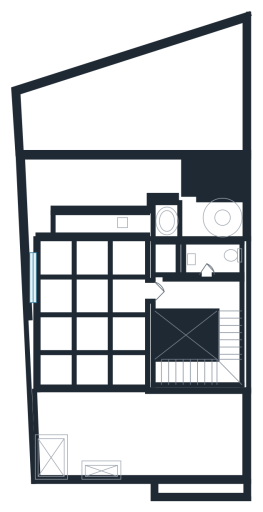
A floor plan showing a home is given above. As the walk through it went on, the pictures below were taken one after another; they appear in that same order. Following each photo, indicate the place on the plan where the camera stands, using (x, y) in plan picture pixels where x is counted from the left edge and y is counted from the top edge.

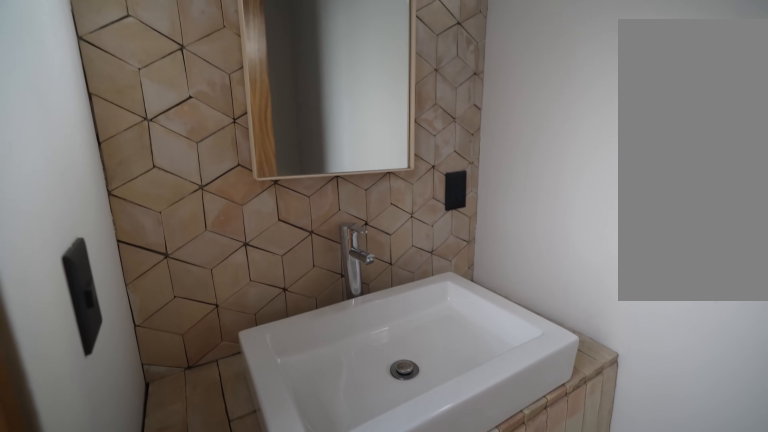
(204, 263)
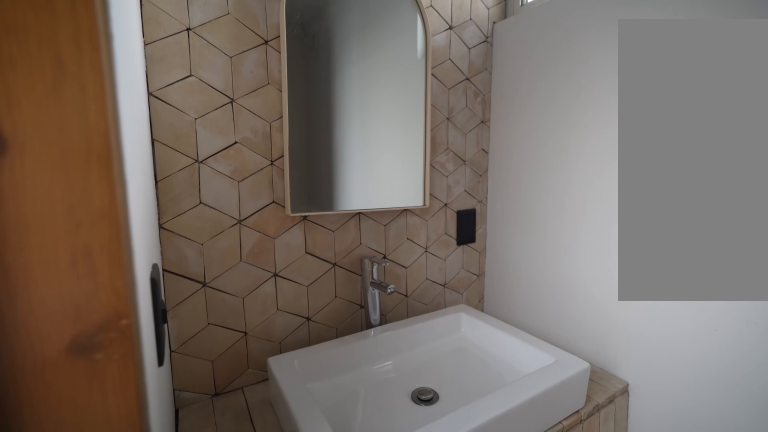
(204, 263)
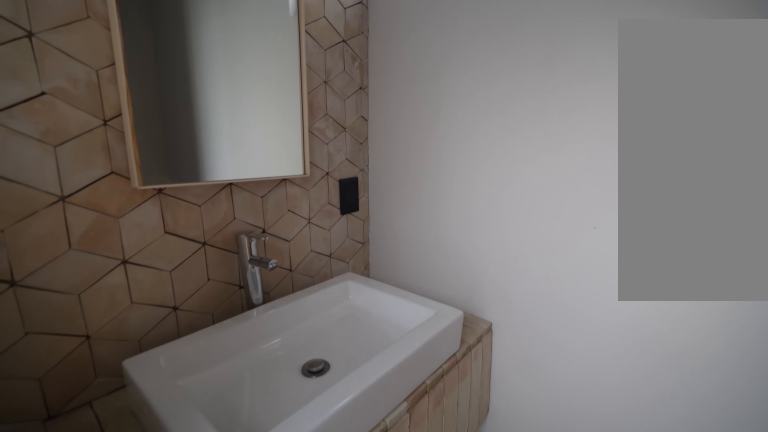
(204, 276)
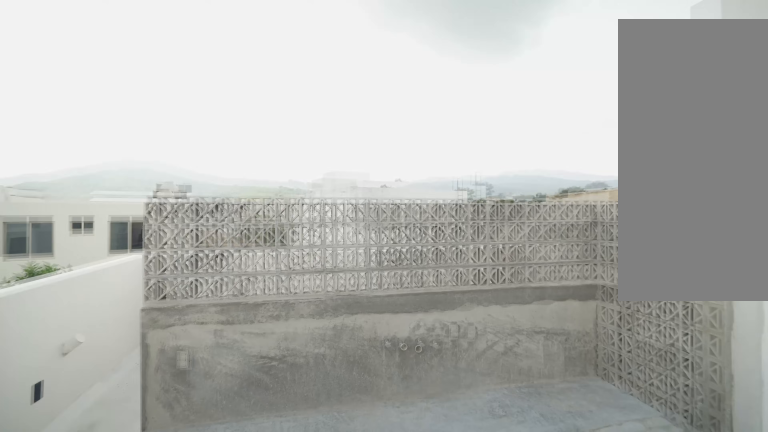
(77, 297)
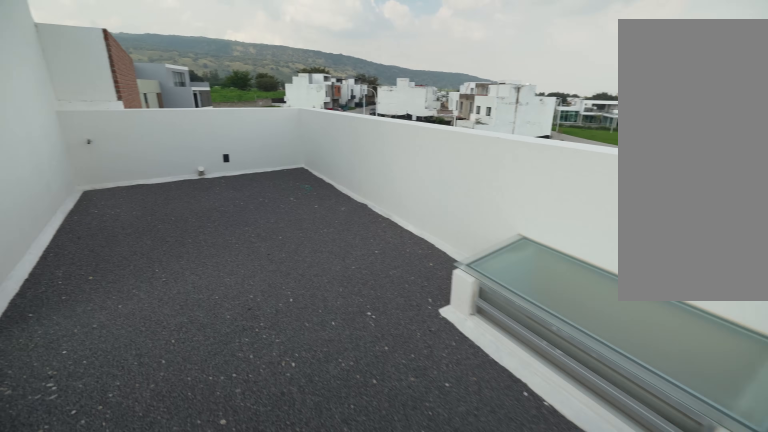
(45, 404)
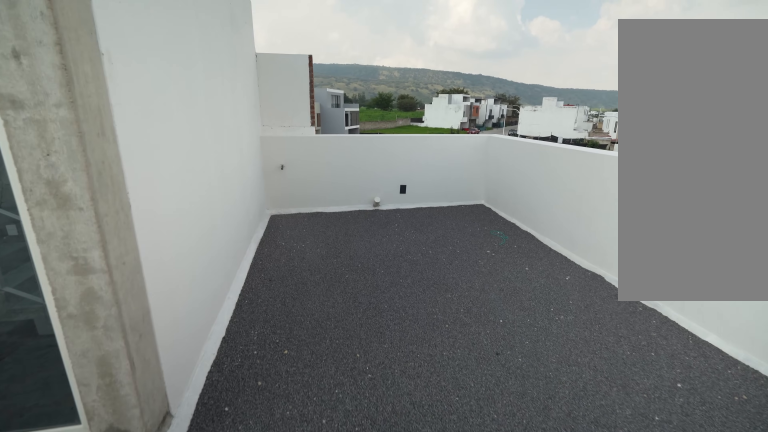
(71, 404)
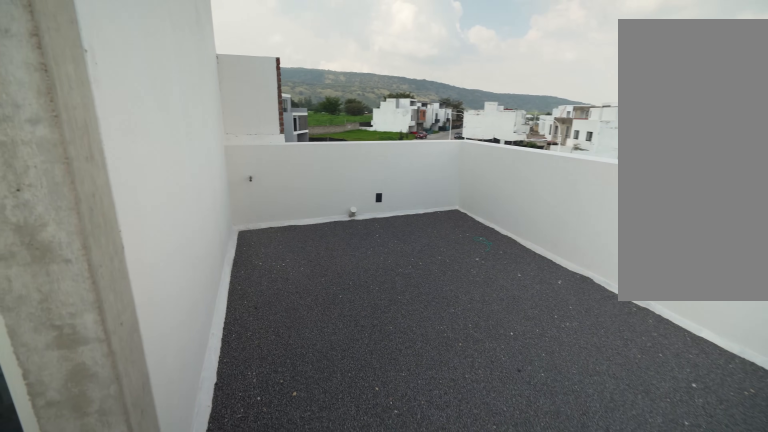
(123, 397)
